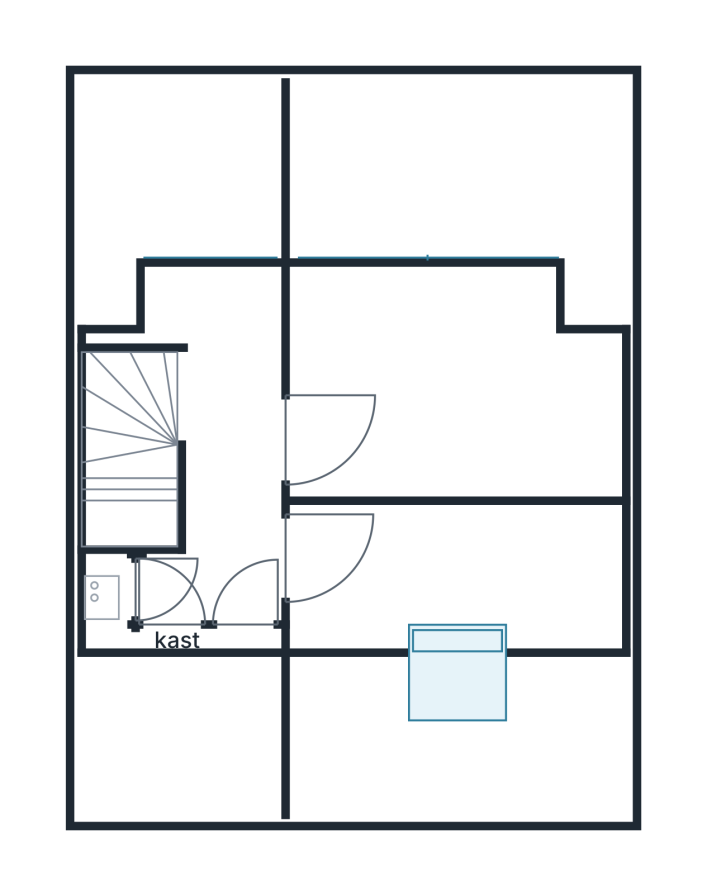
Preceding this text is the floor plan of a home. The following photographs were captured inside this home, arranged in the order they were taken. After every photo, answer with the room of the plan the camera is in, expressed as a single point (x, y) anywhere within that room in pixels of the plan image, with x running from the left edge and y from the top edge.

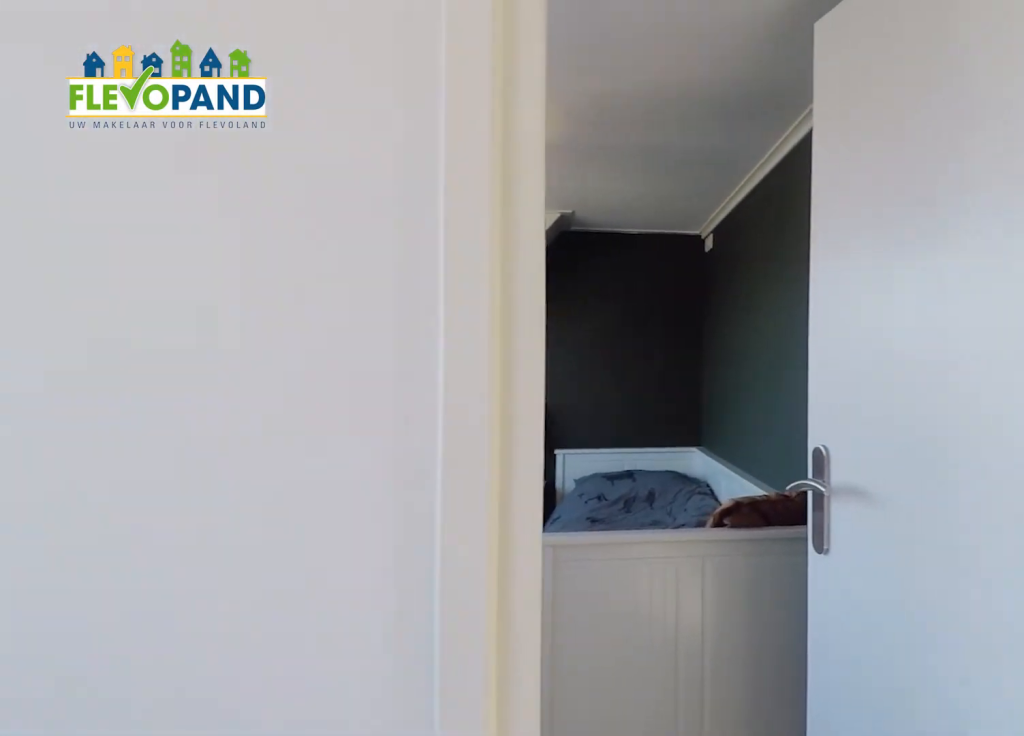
(216, 303)
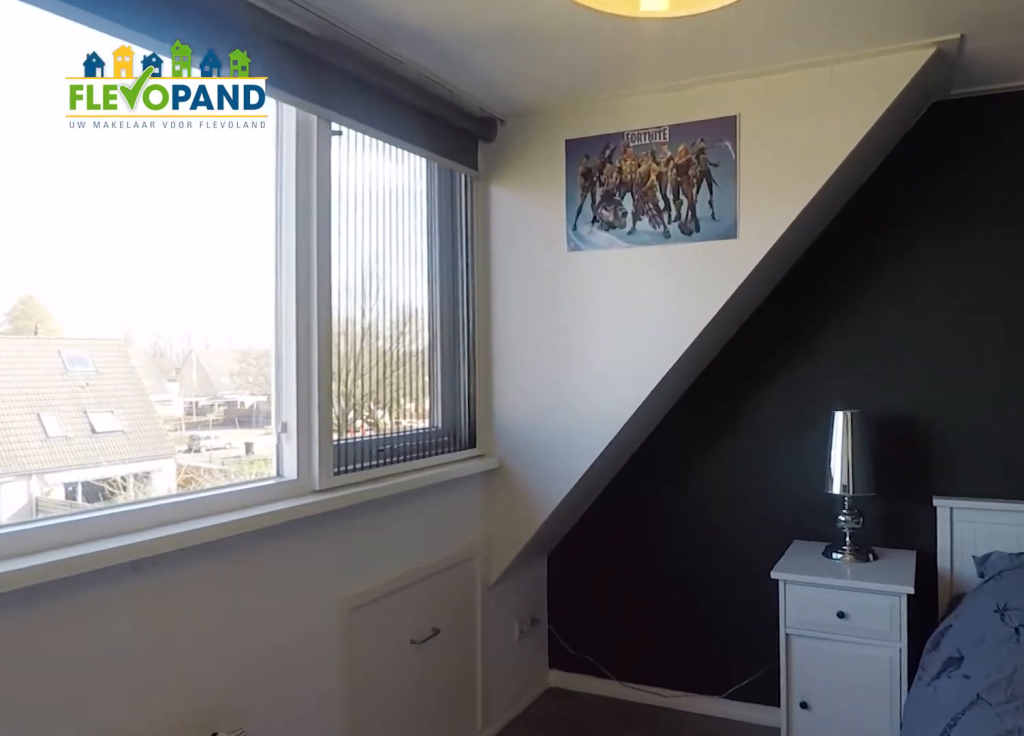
(354, 329)
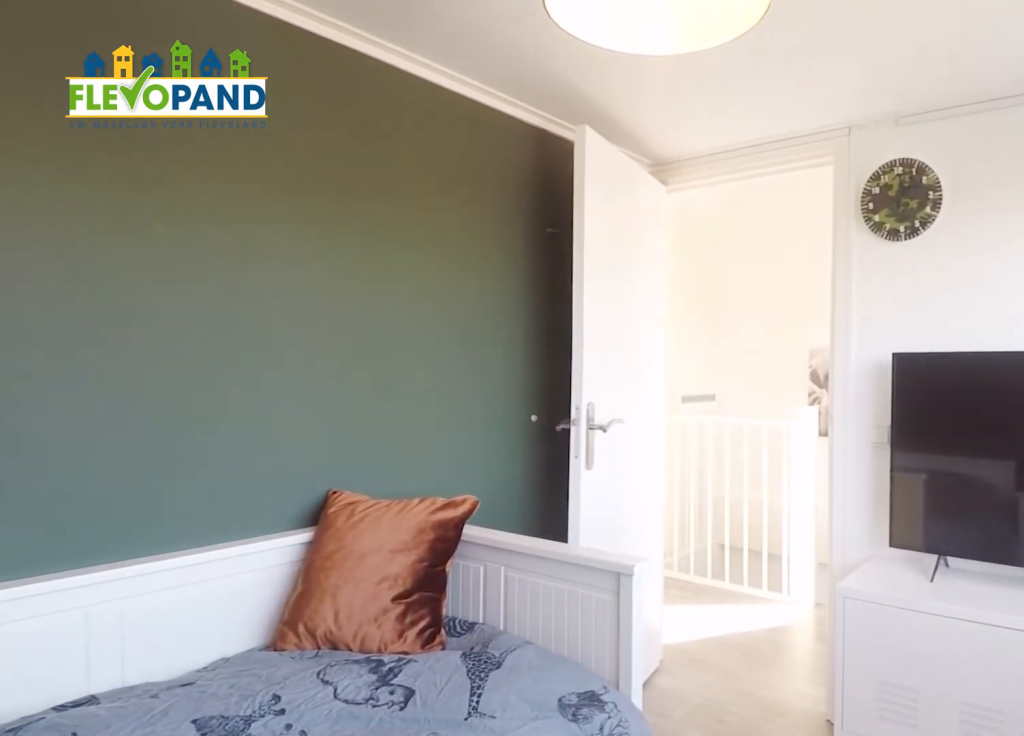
(354, 329)
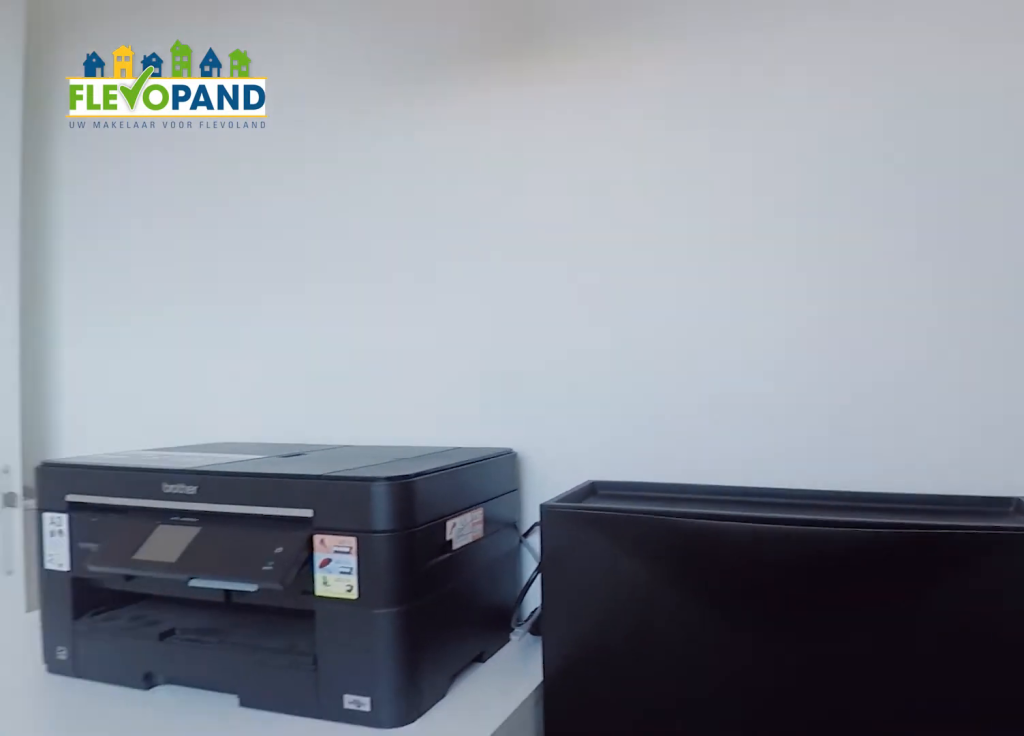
(458, 591)
